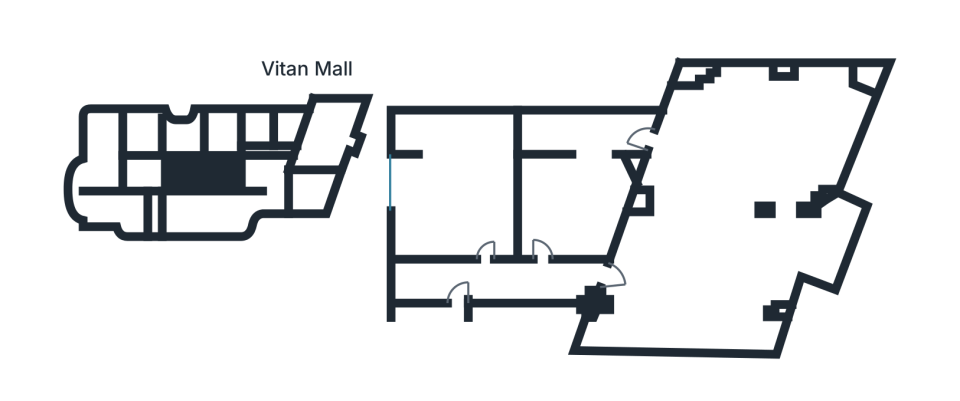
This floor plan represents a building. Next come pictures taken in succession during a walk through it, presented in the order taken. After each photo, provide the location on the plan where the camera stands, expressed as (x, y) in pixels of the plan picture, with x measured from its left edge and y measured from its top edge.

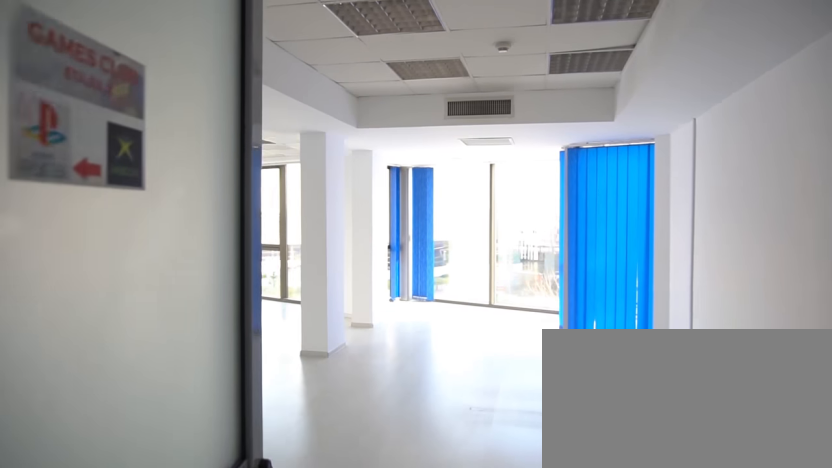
(603, 286)
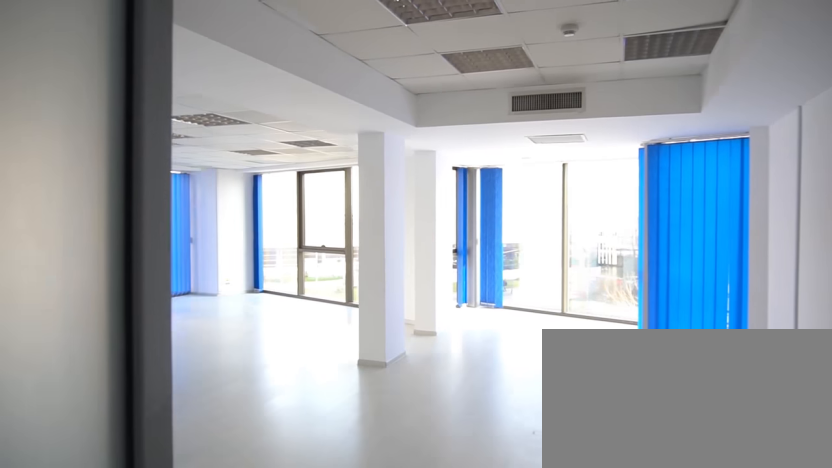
(610, 291)
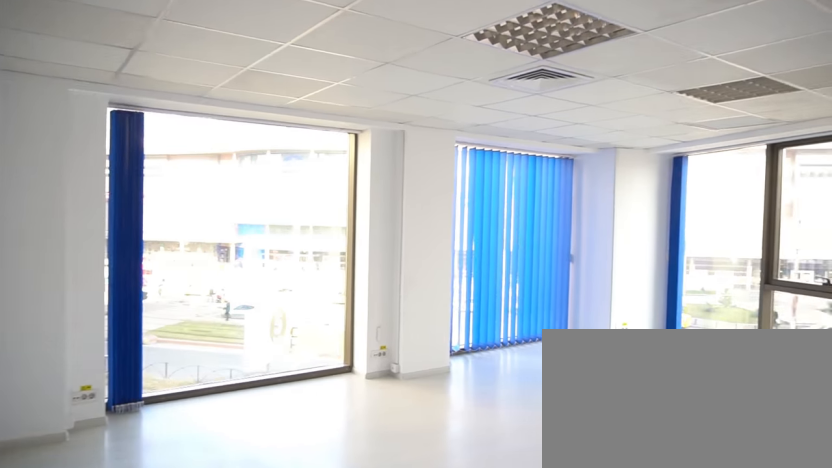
(675, 192)
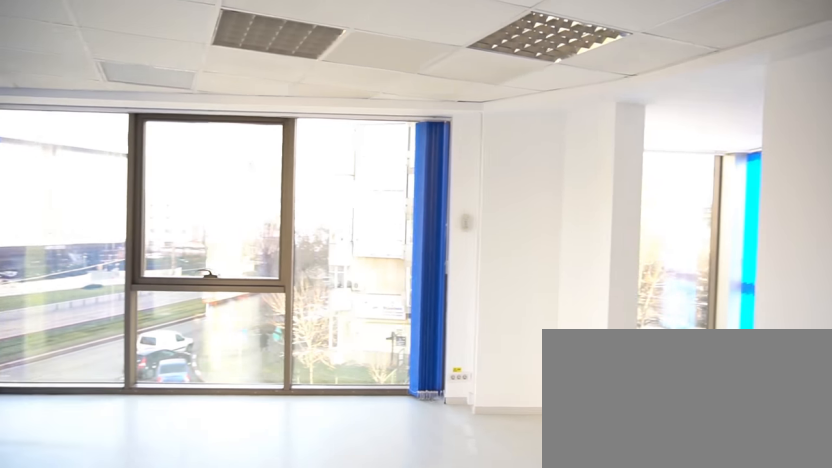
(758, 135)
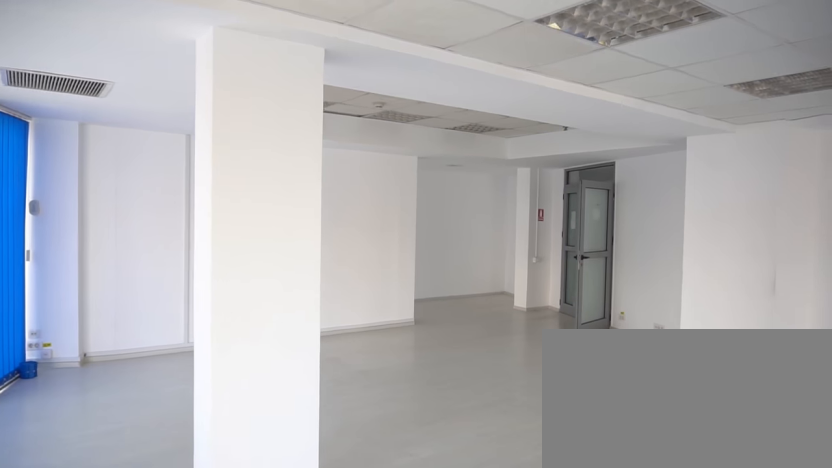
(814, 142)
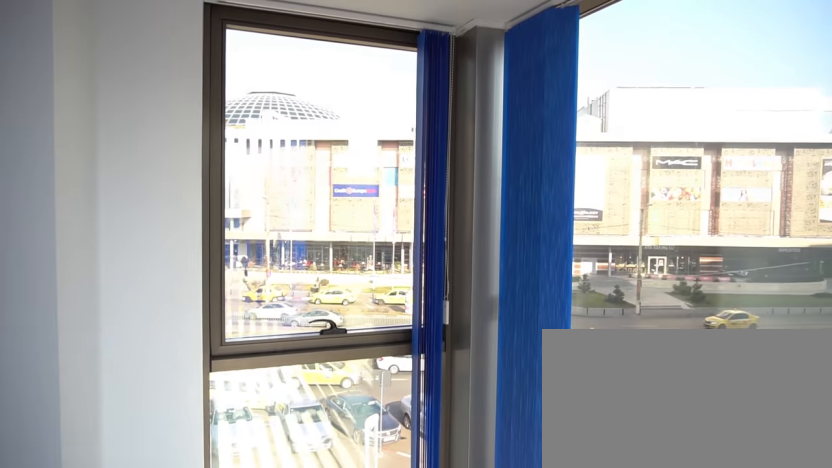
(823, 281)
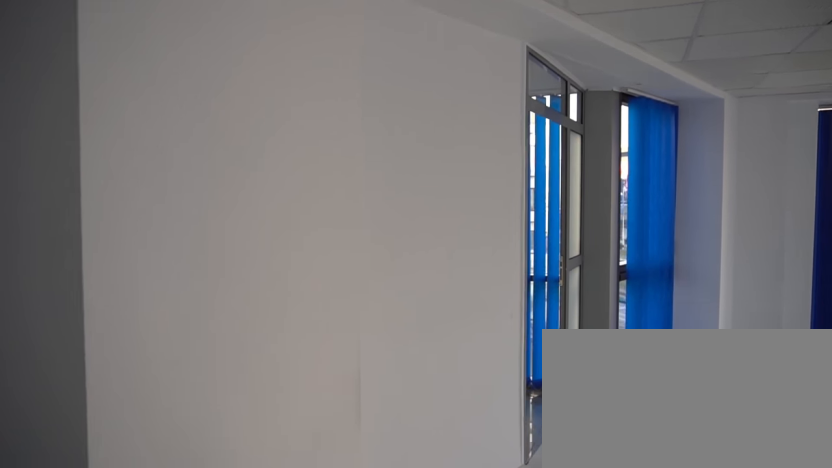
(654, 215)
